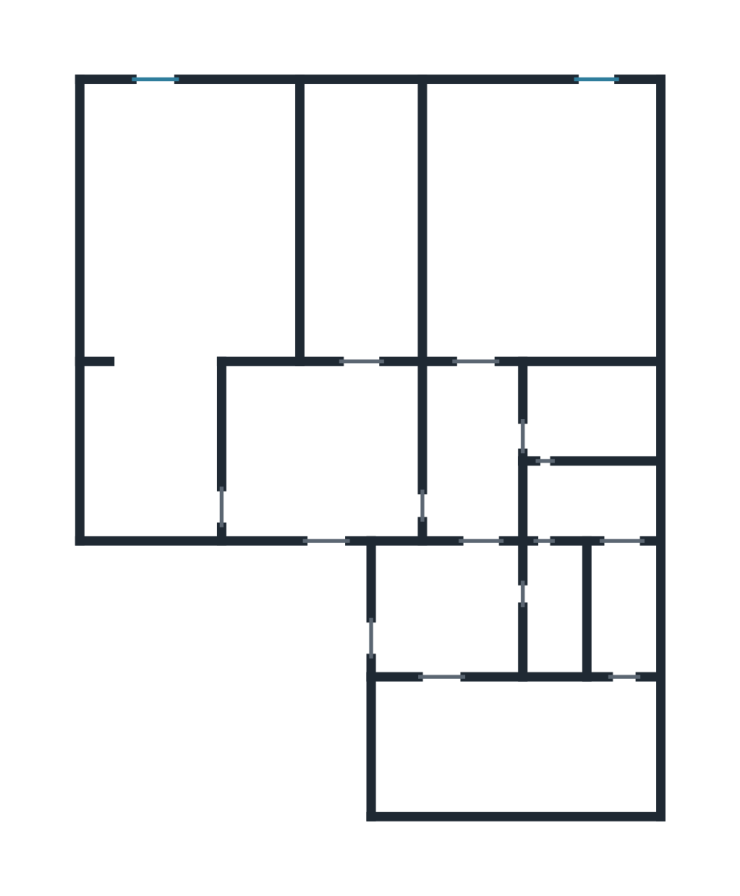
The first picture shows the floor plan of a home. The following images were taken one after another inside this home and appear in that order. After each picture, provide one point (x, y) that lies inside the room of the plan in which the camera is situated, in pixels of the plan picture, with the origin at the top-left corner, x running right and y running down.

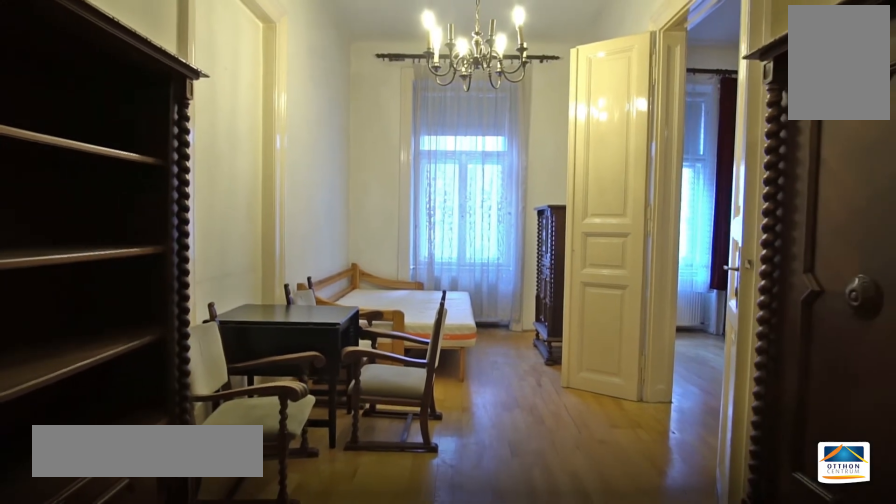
(368, 220)
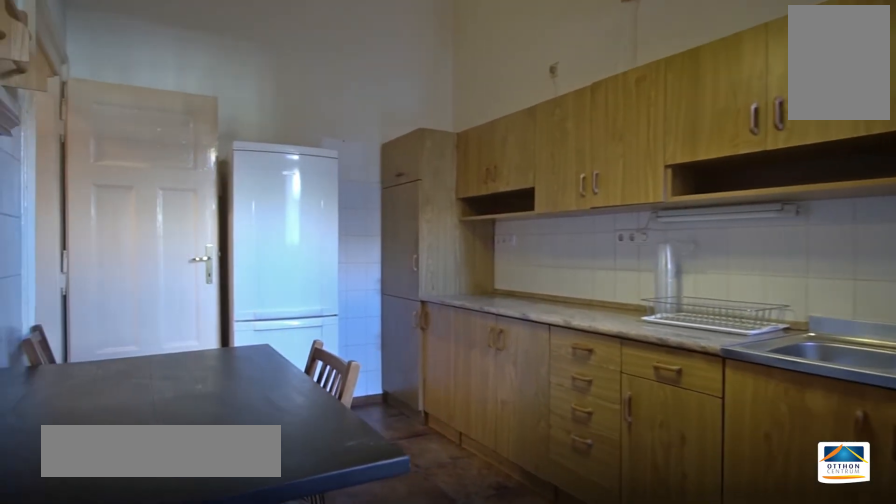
(511, 745)
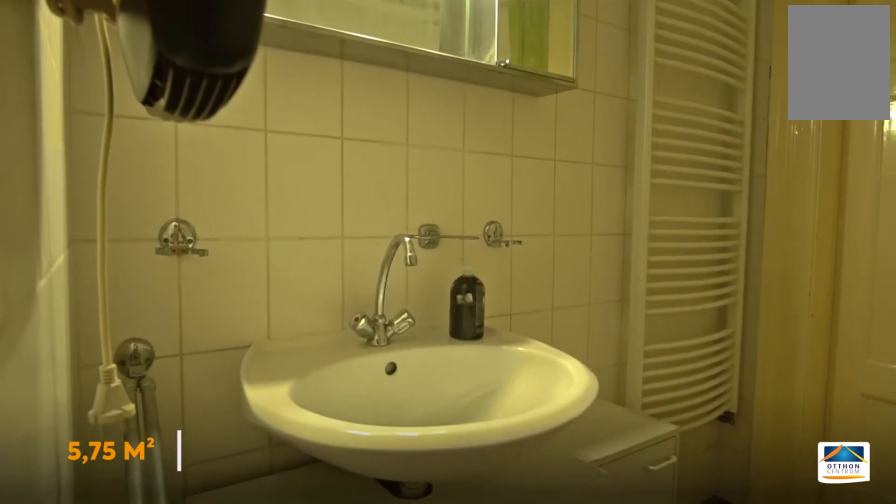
(587, 408)
